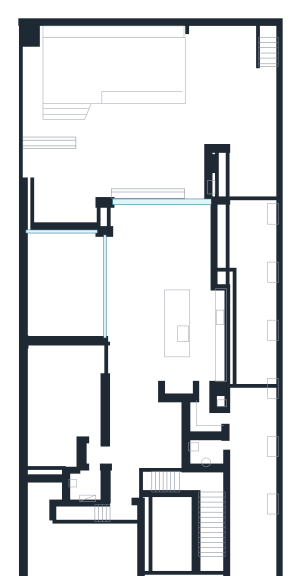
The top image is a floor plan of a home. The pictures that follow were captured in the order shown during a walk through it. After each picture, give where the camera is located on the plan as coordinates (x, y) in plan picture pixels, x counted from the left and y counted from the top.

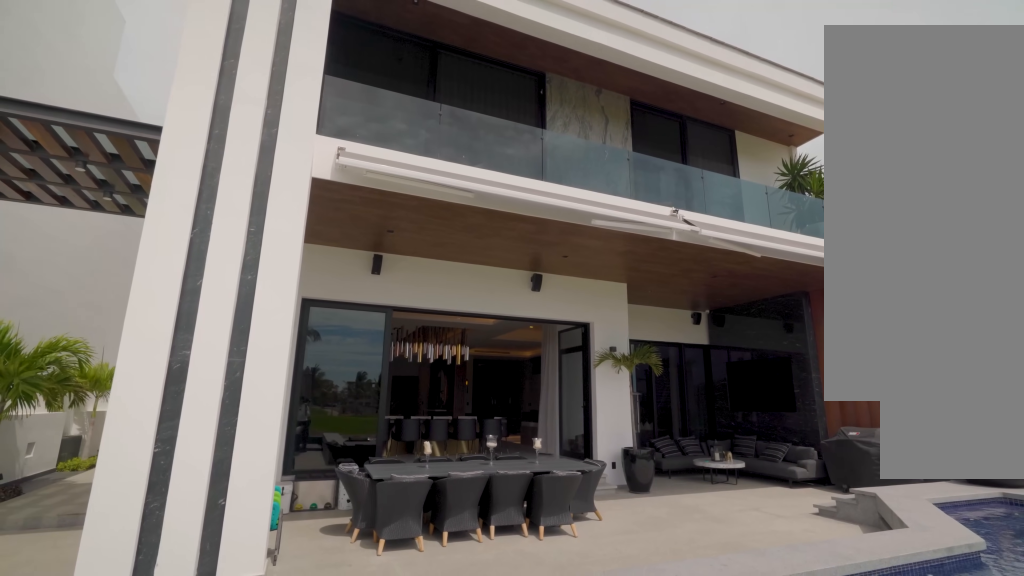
(207, 90)
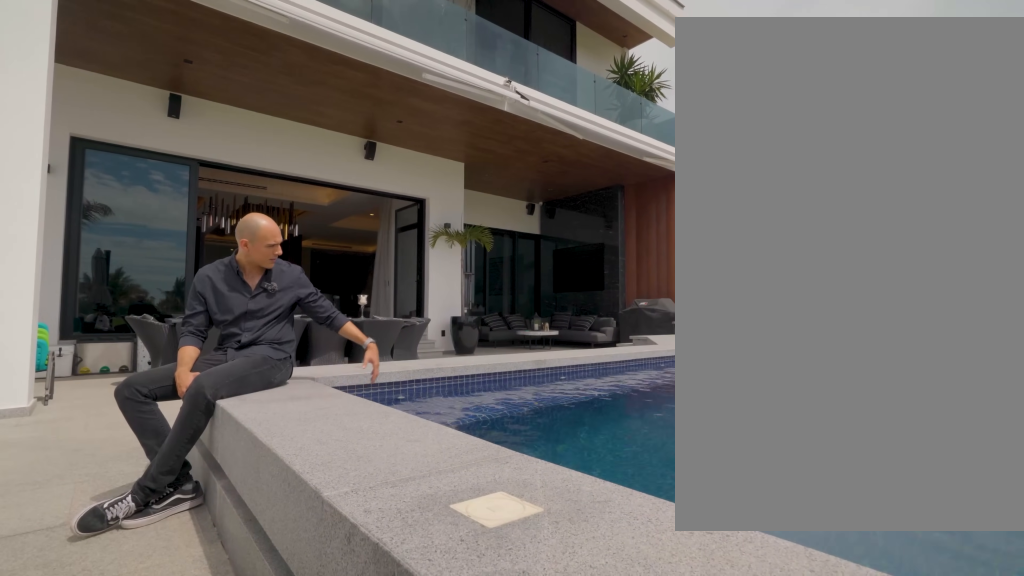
(208, 73)
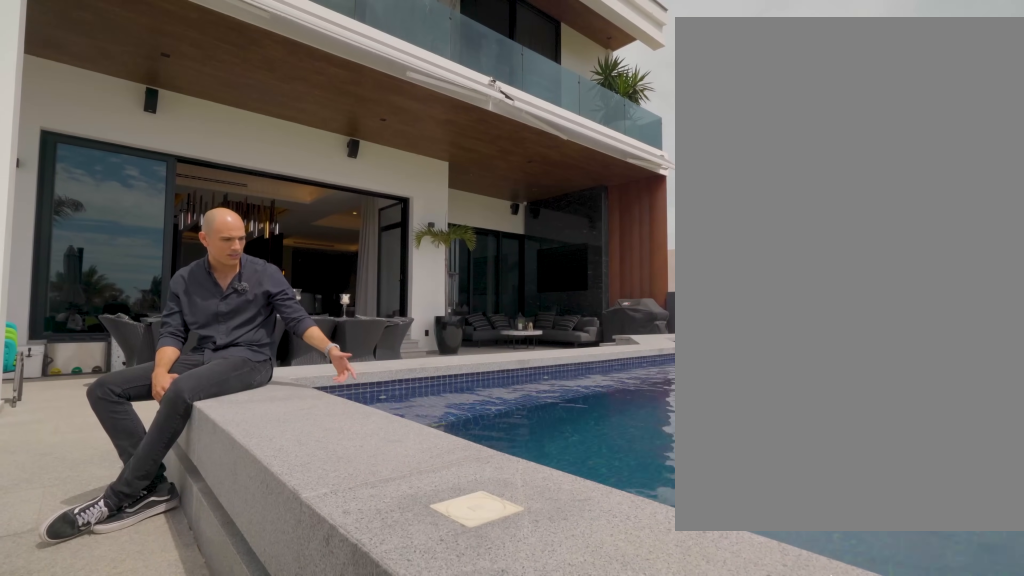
(208, 73)
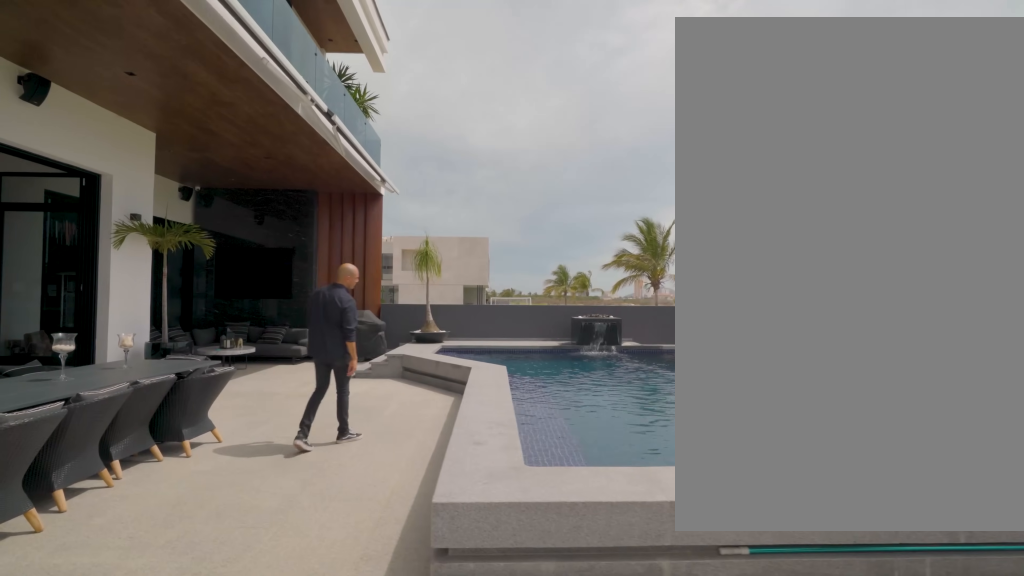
(164, 121)
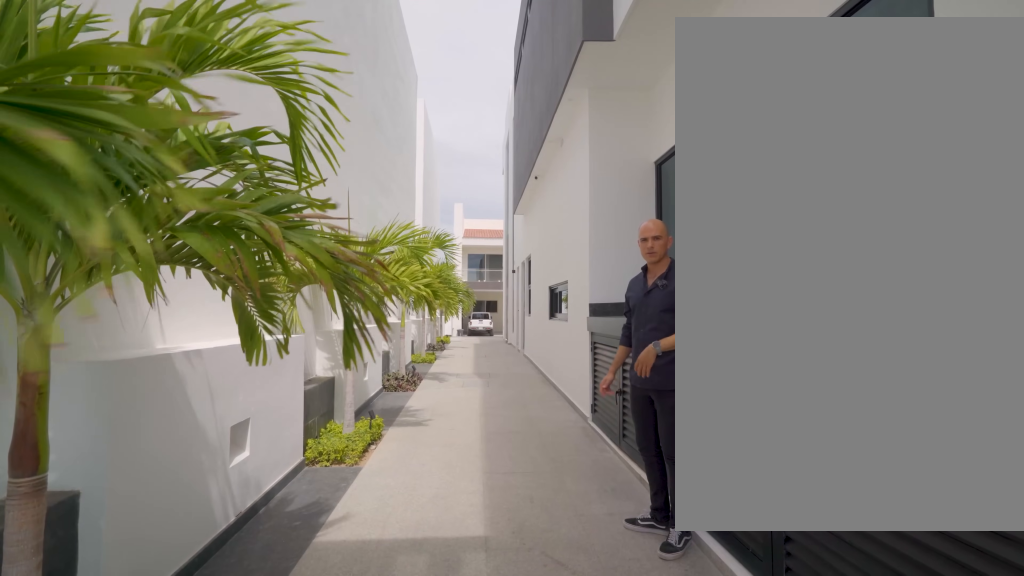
(255, 247)
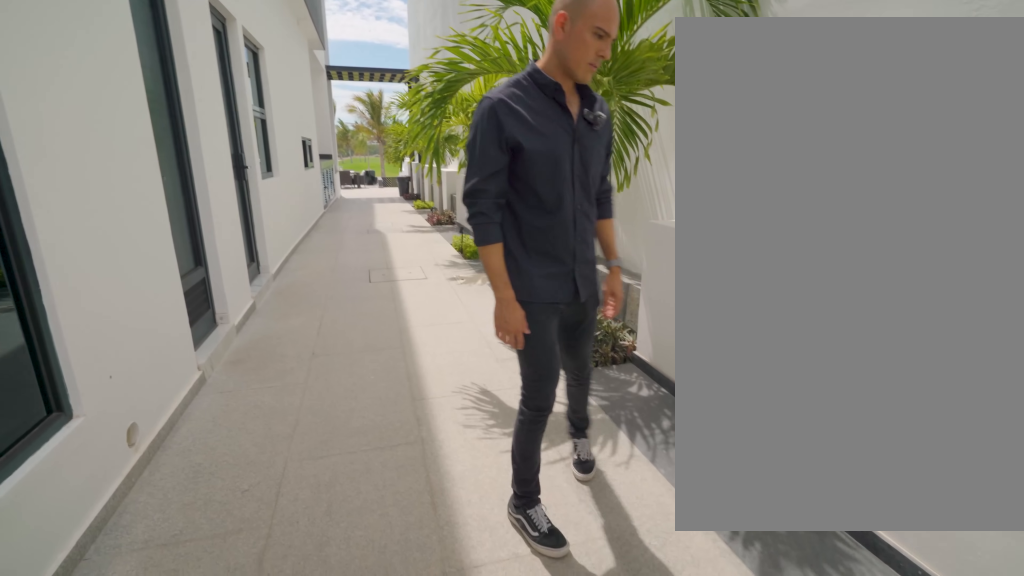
(249, 527)
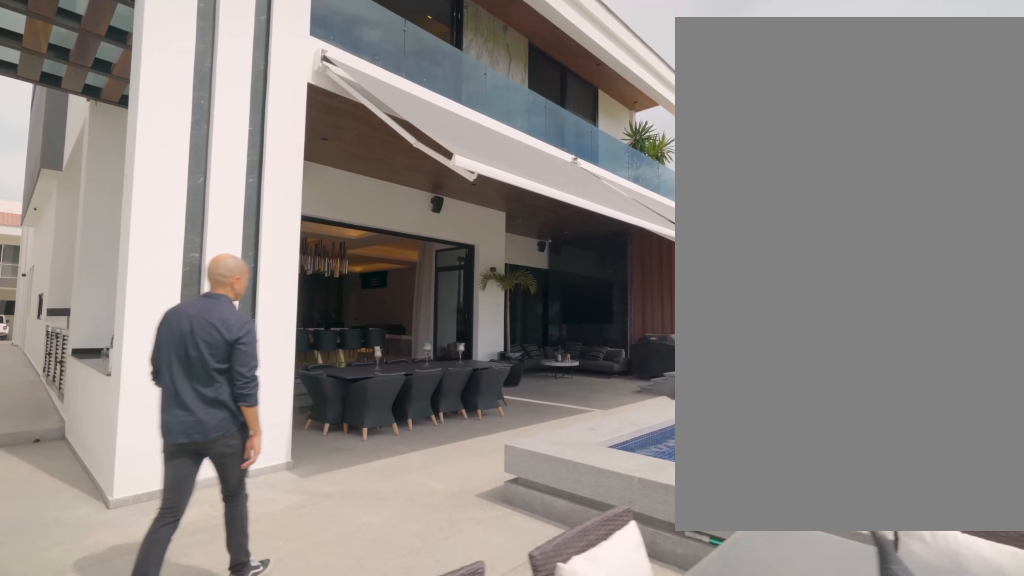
(209, 97)
